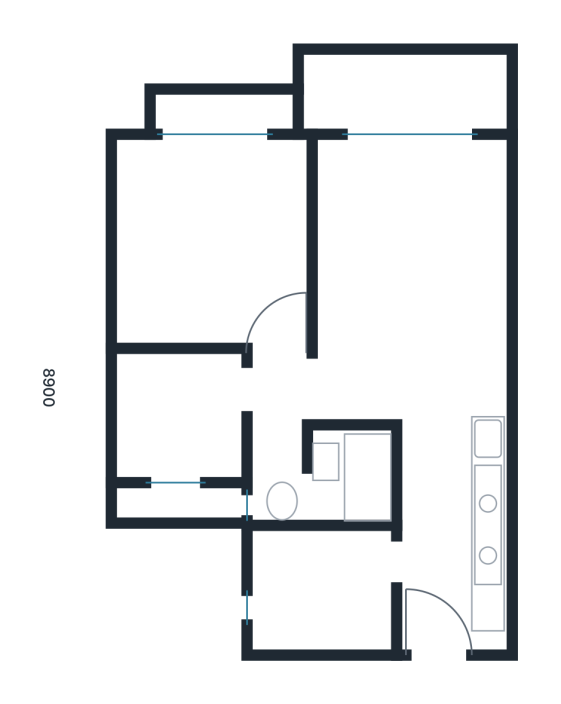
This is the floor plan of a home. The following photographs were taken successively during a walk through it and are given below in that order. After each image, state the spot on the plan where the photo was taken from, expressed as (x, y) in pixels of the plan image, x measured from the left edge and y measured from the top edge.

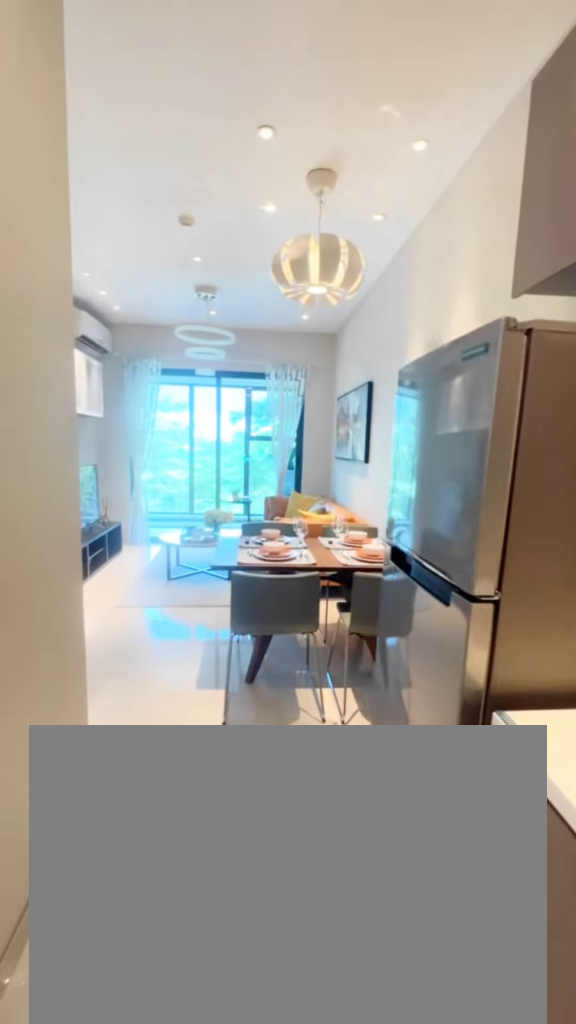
(438, 550)
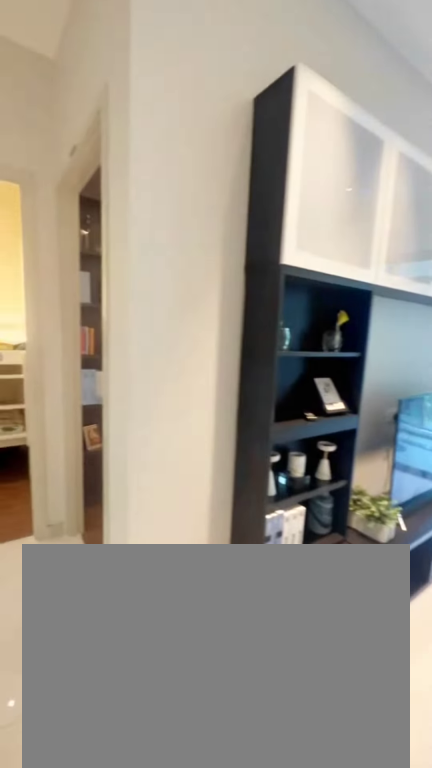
(417, 438)
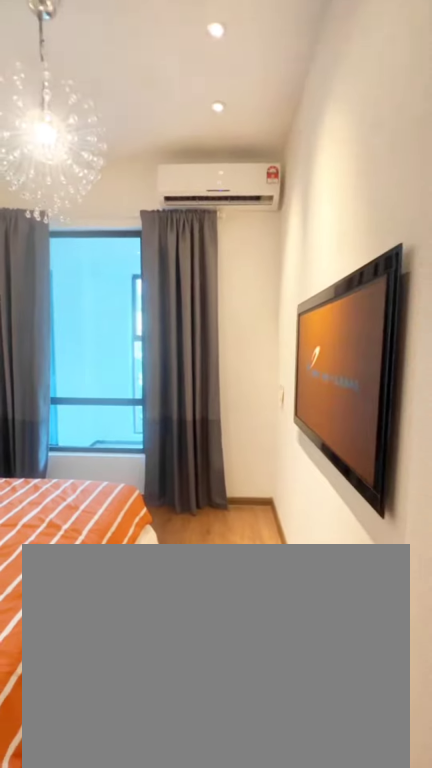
(253, 284)
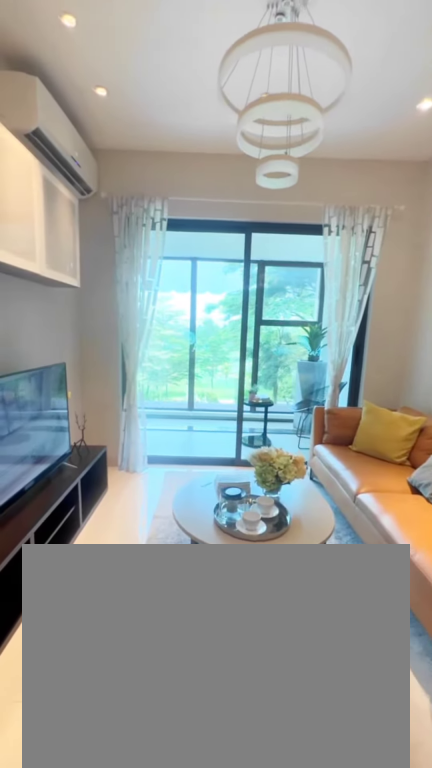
(388, 327)
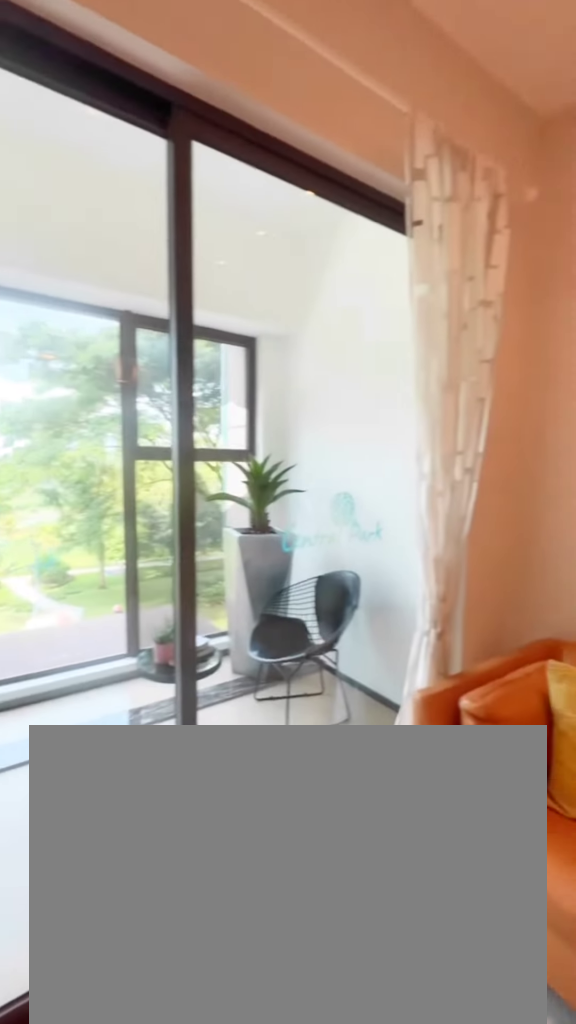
(392, 246)
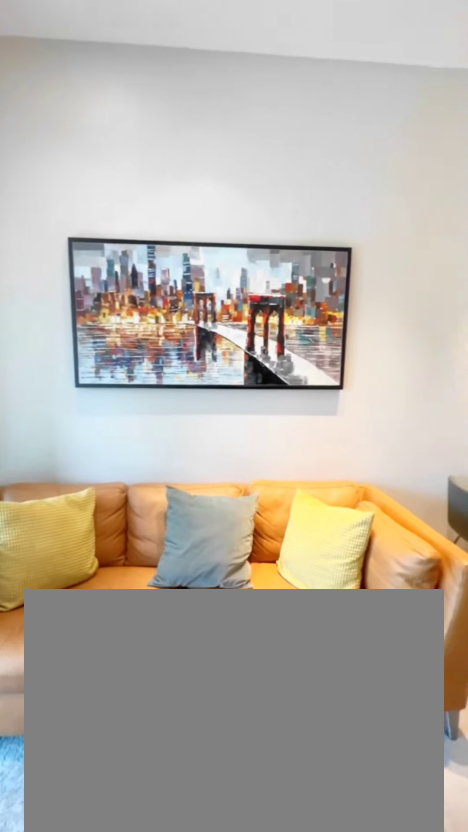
(392, 228)
